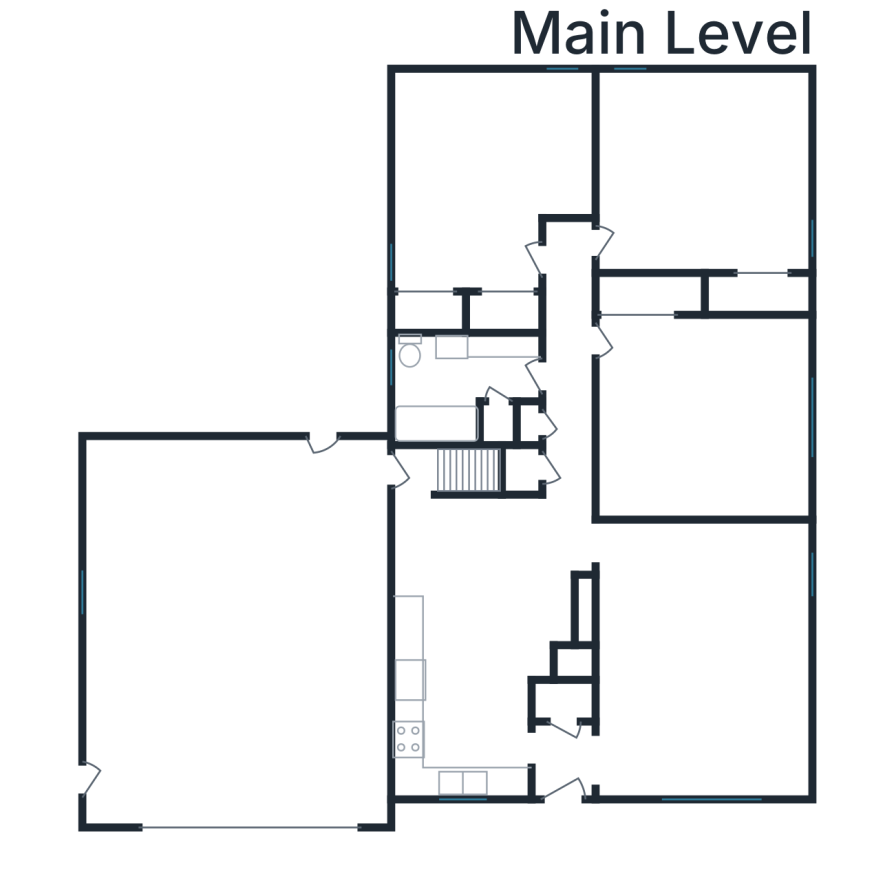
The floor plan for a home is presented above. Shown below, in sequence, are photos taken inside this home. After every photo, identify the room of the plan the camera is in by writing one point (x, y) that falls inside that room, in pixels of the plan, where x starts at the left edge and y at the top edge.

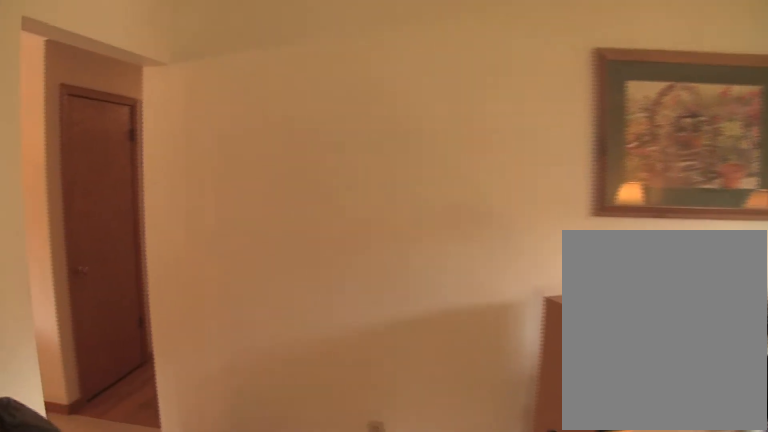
(699, 659)
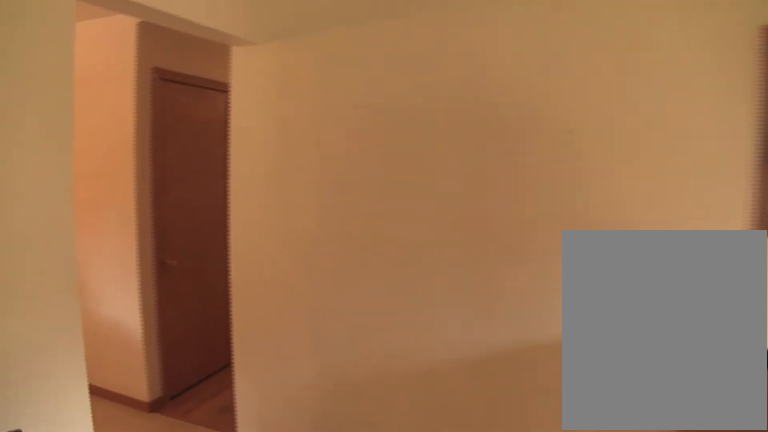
(699, 659)
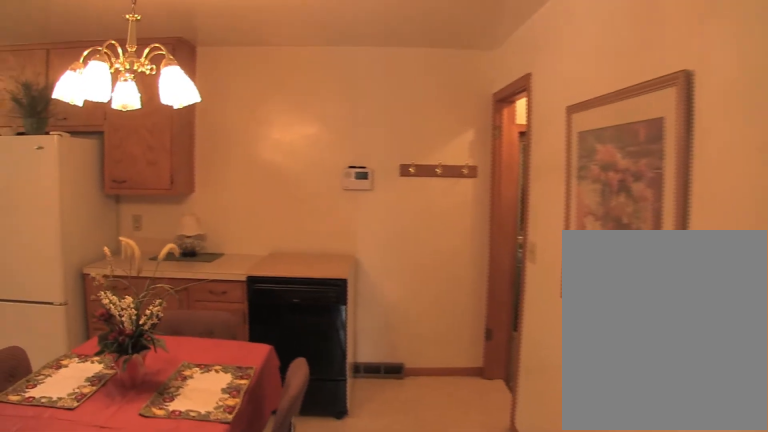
(478, 634)
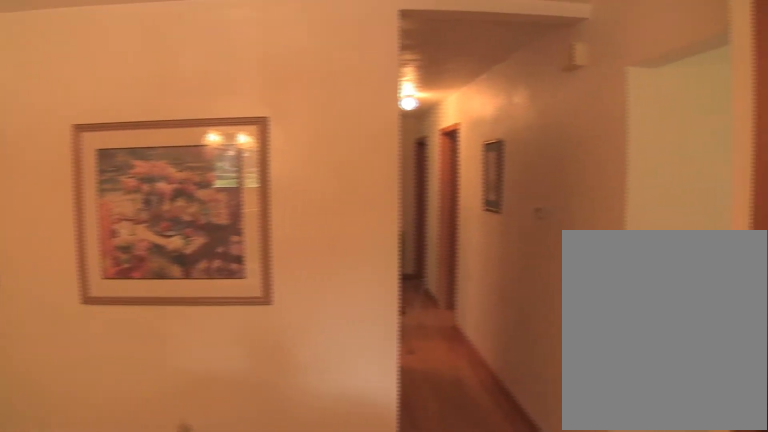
(478, 634)
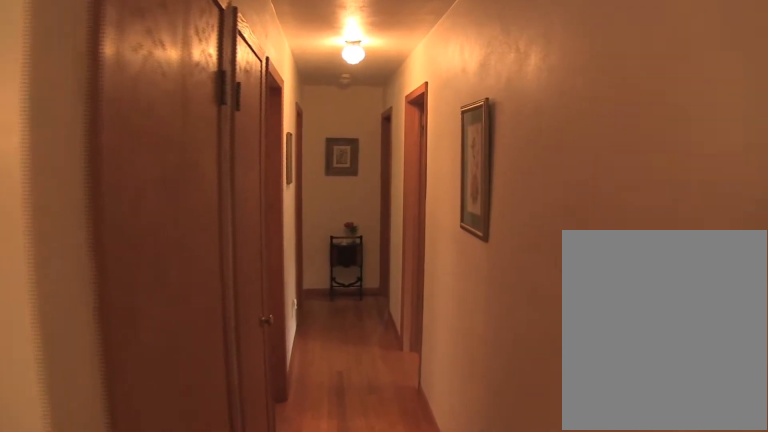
(569, 357)
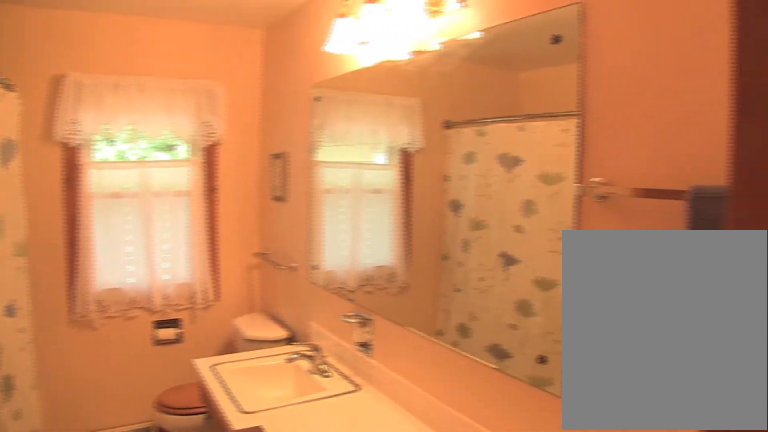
(459, 383)
